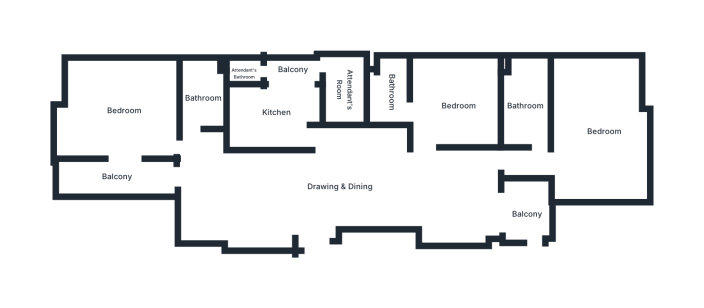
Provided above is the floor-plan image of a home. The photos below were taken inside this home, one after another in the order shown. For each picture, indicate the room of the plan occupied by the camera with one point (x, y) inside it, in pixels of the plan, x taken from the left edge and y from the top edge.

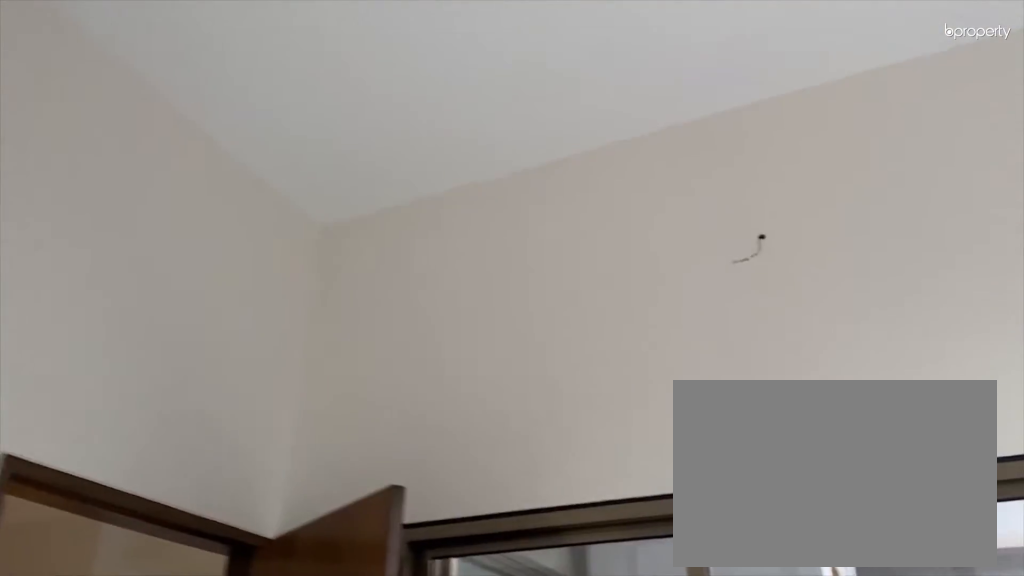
(124, 110)
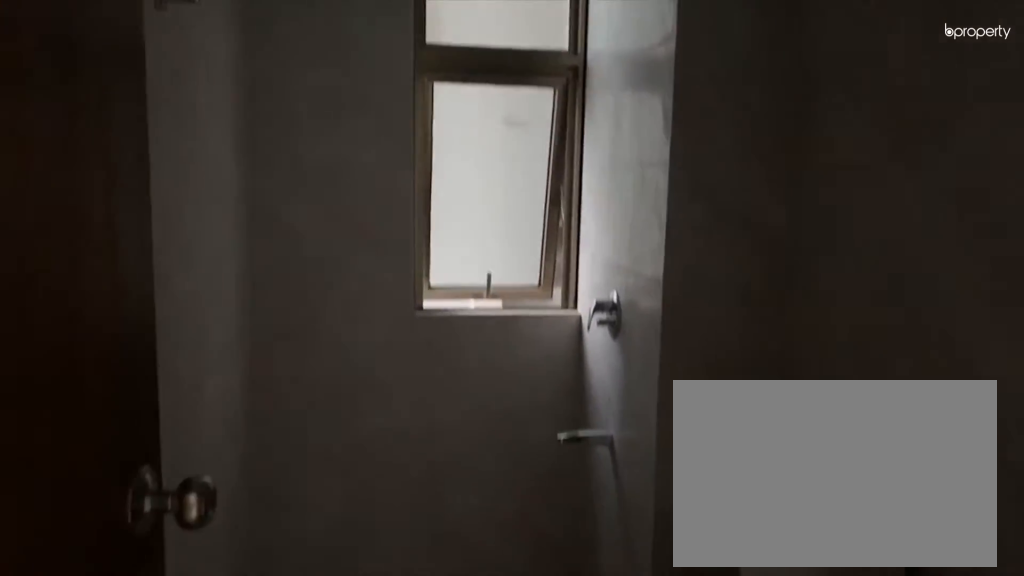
(202, 103)
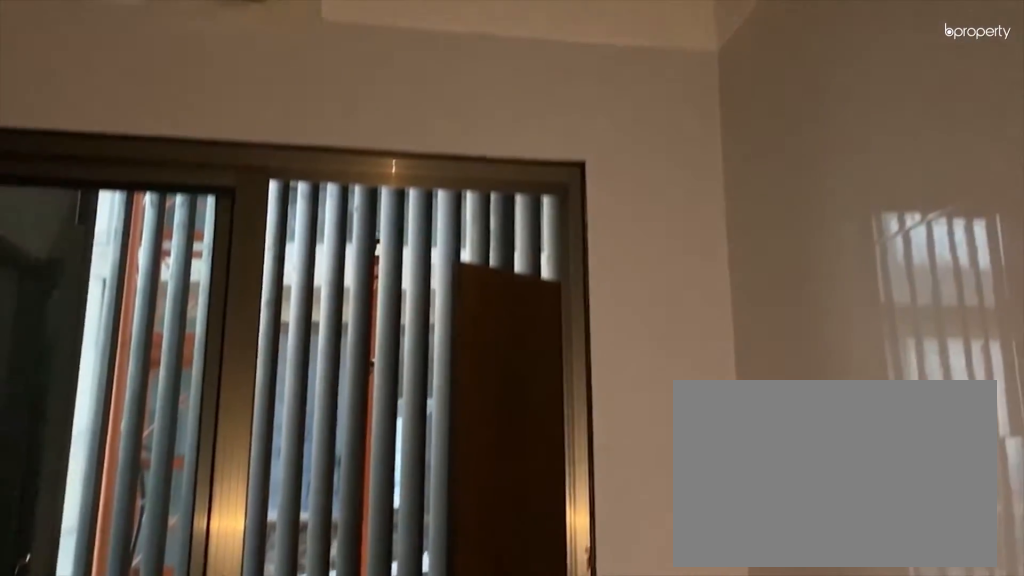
(276, 114)
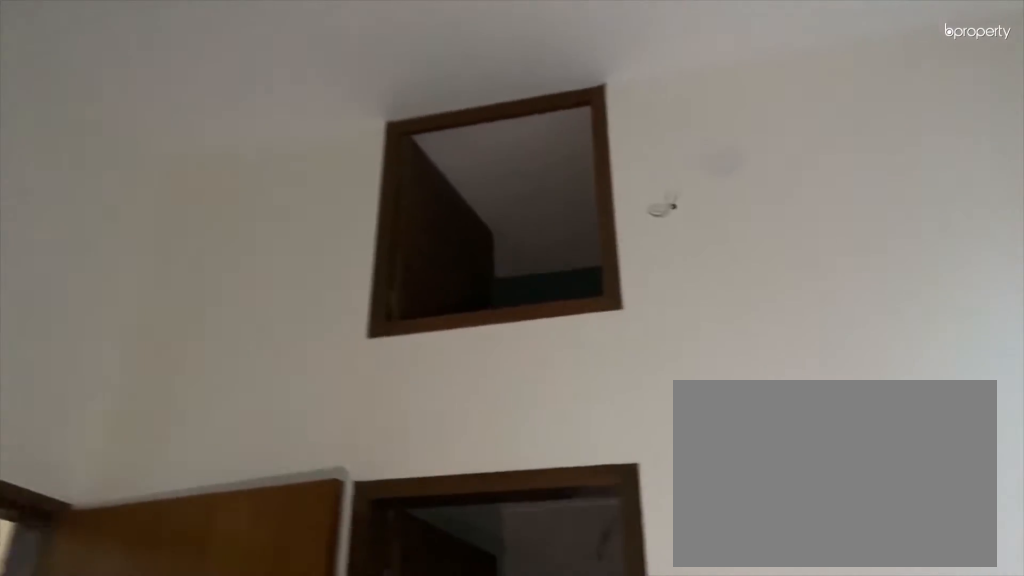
(451, 106)
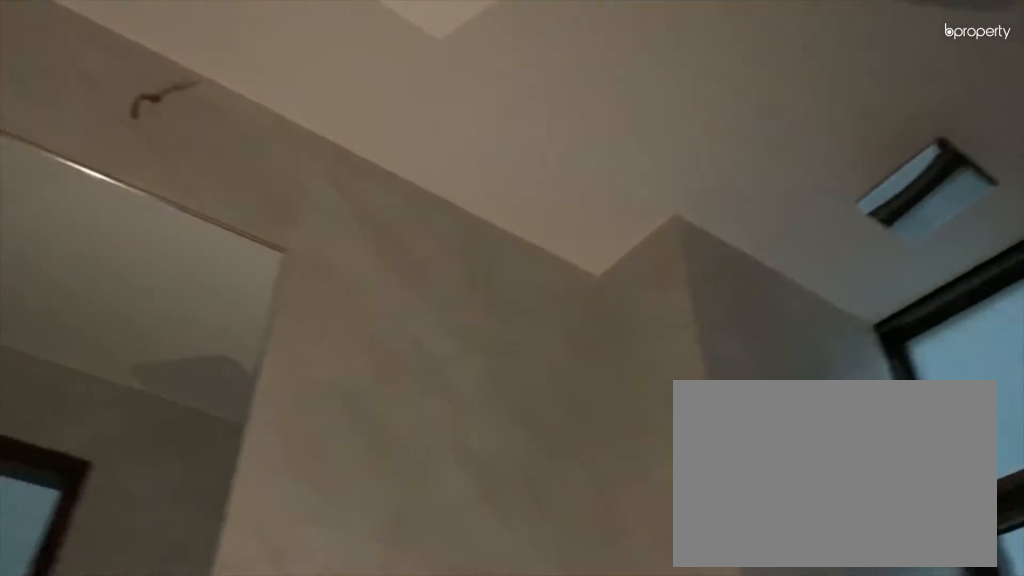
(392, 94)
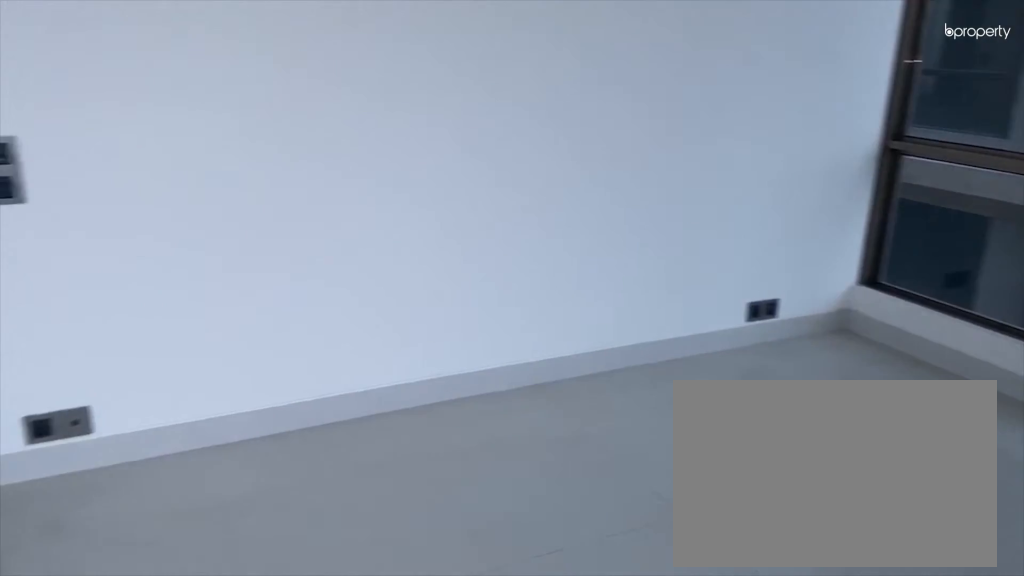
(604, 165)
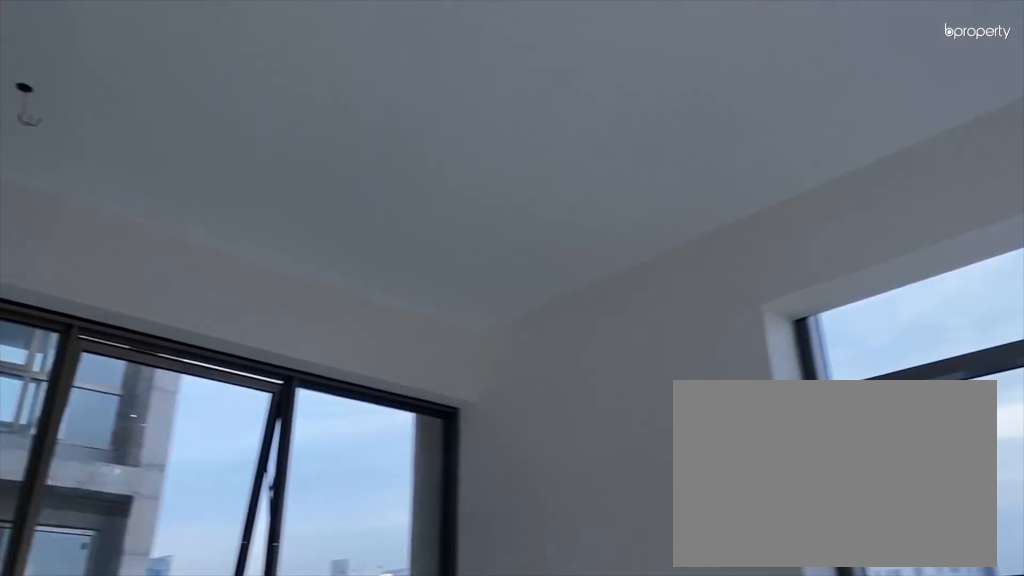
(604, 165)
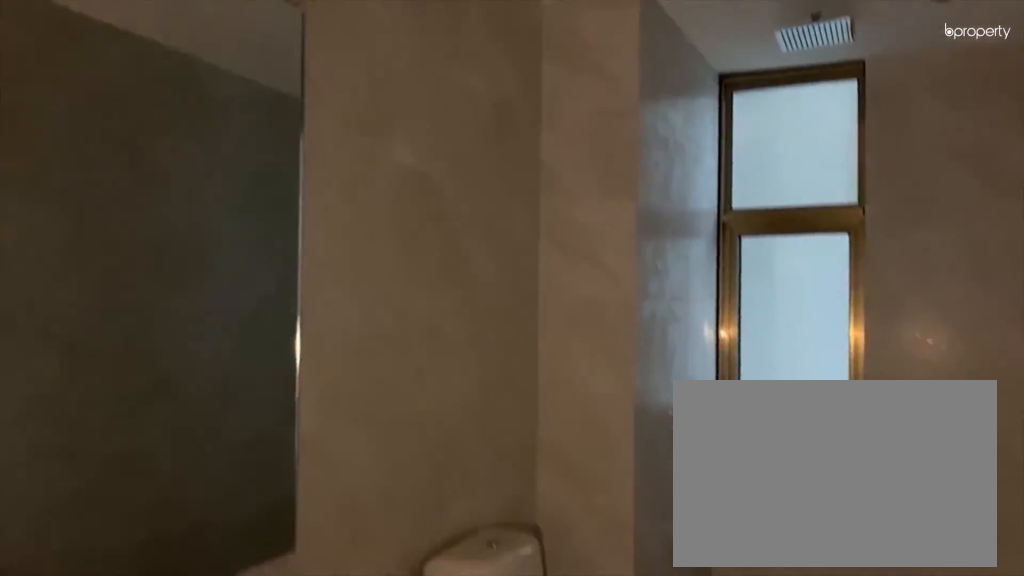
(523, 107)
